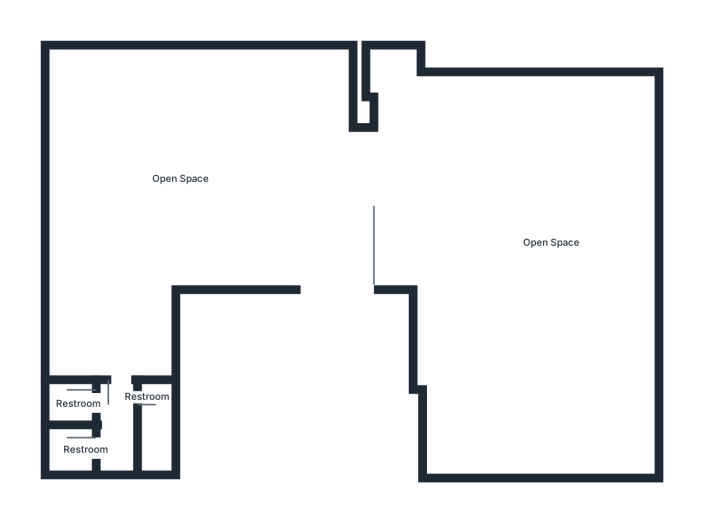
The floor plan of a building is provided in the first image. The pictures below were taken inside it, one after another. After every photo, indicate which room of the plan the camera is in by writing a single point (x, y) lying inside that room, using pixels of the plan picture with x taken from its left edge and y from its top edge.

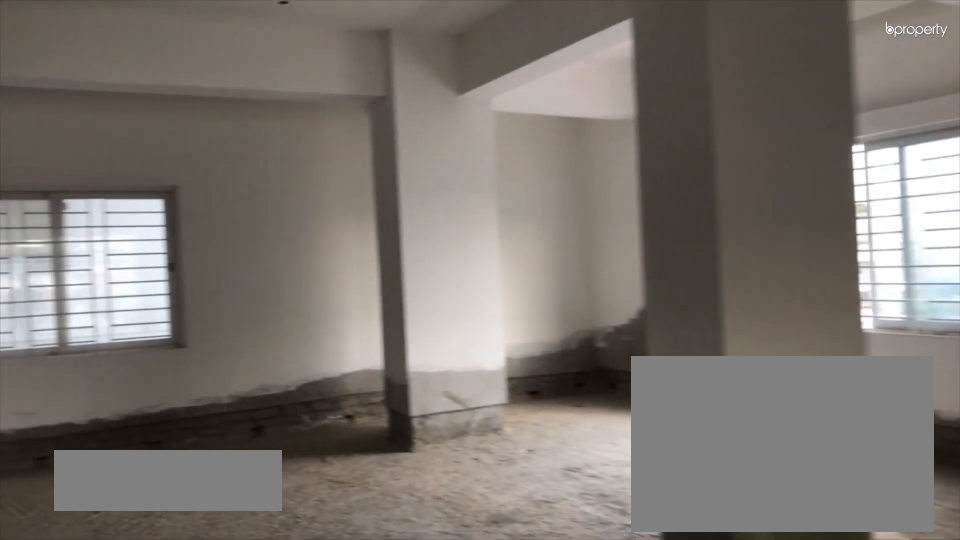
(176, 181)
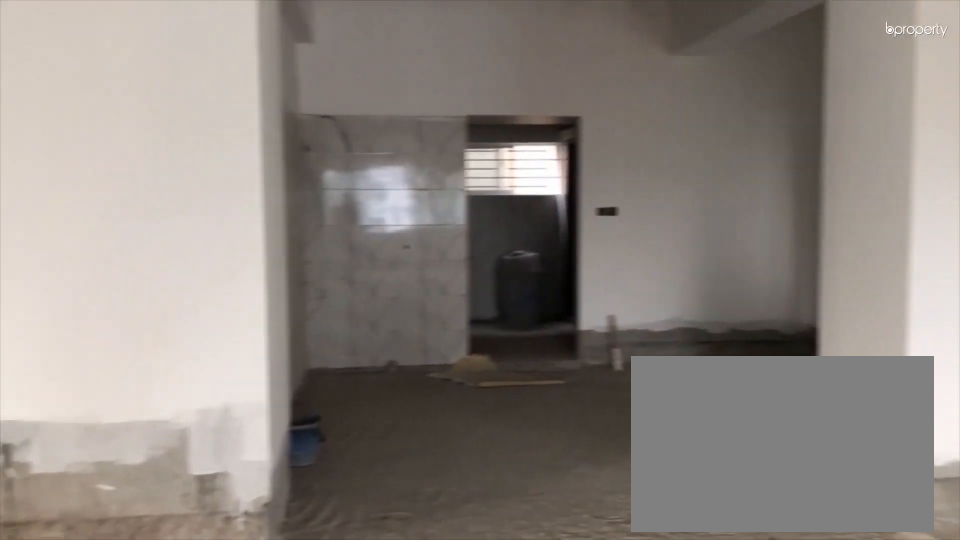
(176, 181)
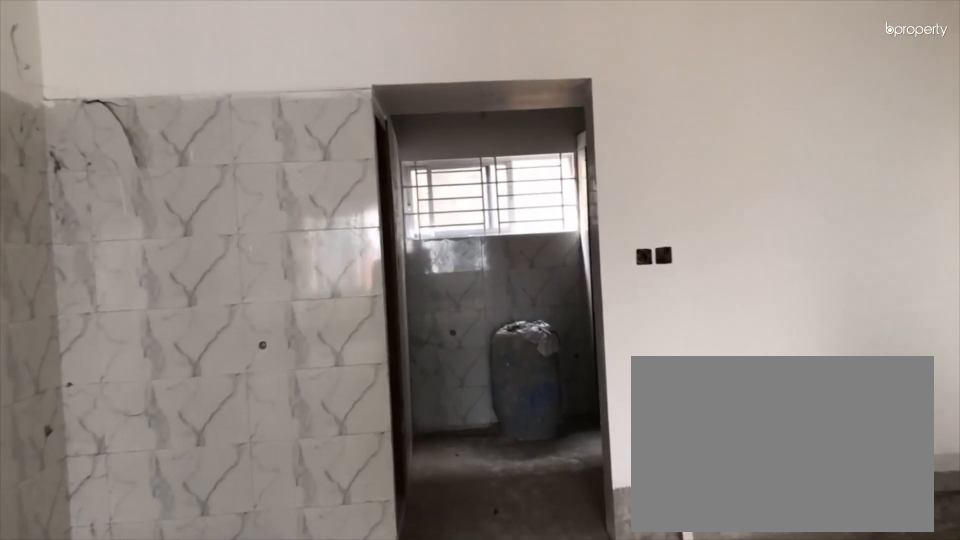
(118, 280)
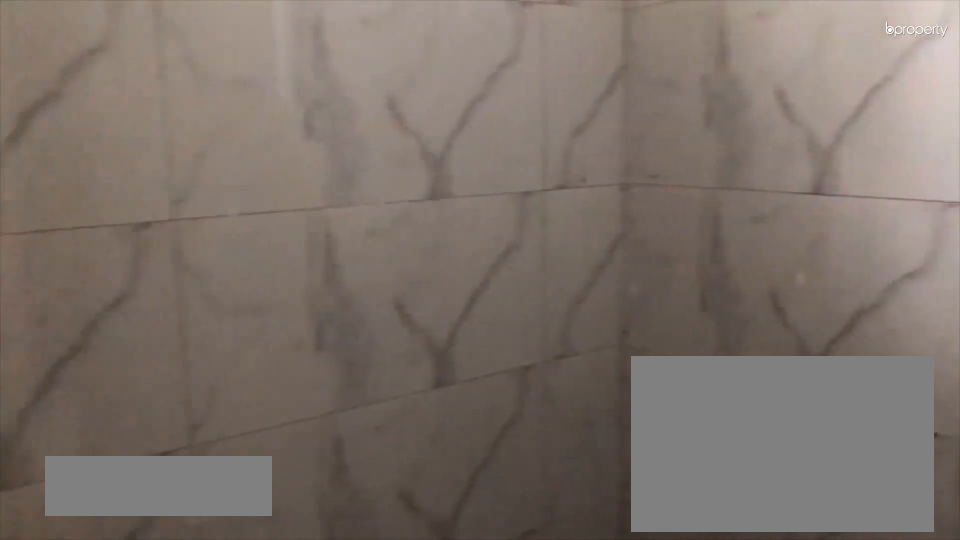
(118, 395)
